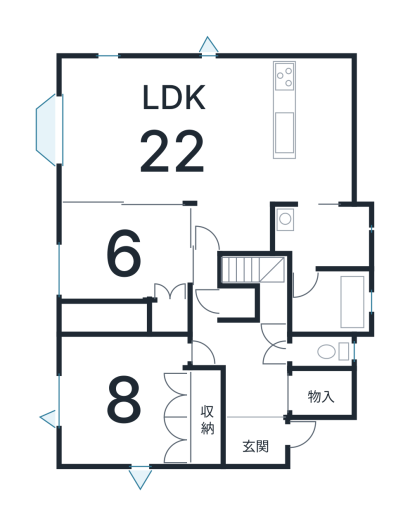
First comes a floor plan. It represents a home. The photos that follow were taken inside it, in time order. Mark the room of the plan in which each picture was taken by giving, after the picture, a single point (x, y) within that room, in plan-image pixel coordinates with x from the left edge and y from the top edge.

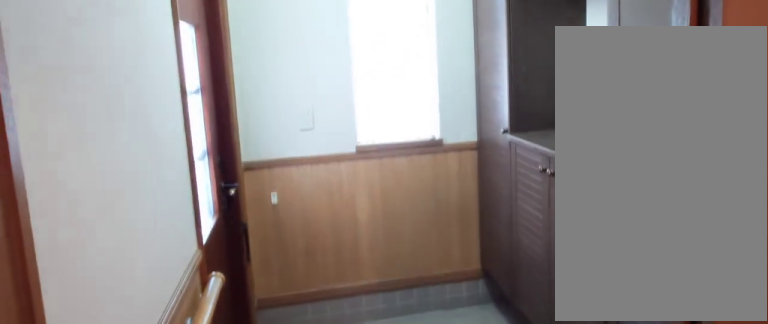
(255, 441)
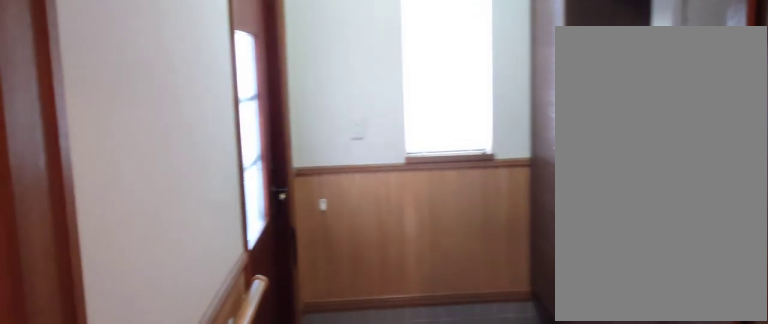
(255, 441)
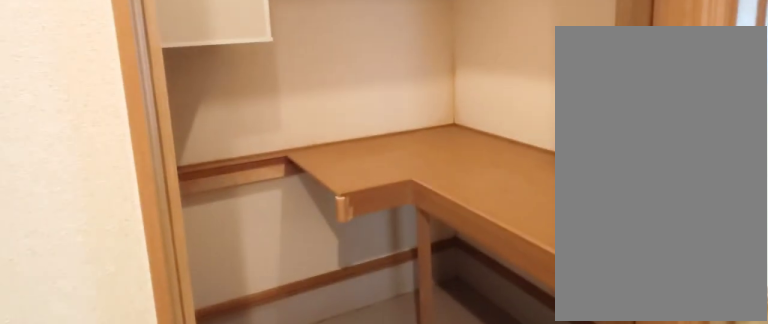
(314, 407)
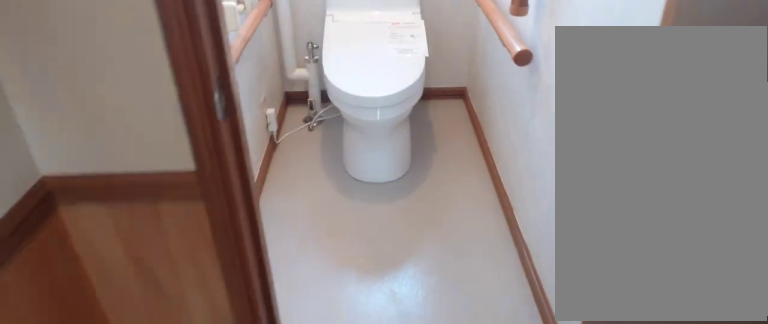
(317, 352)
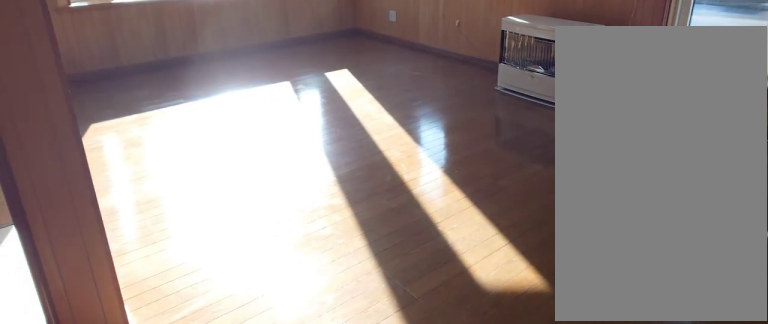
(205, 134)
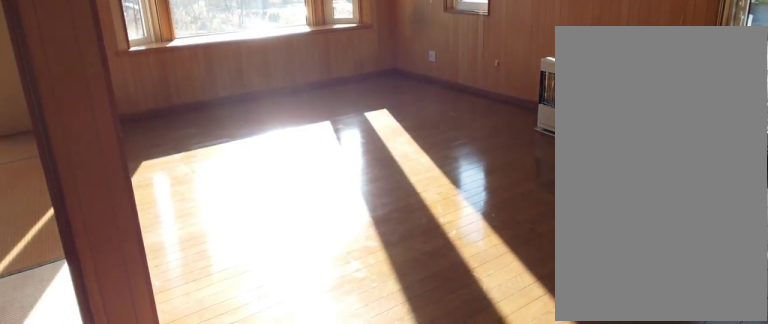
(205, 134)
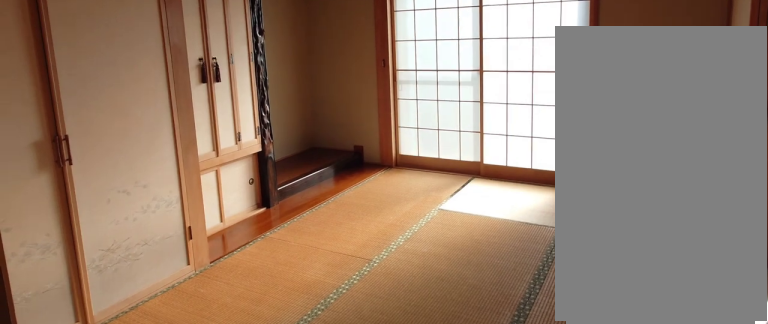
(125, 260)
